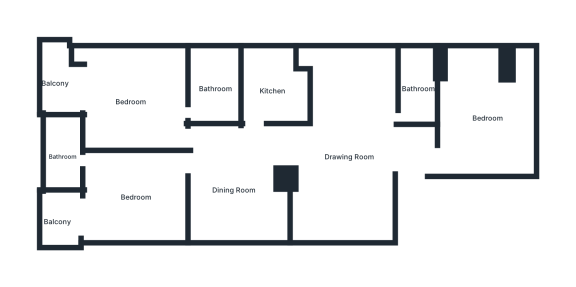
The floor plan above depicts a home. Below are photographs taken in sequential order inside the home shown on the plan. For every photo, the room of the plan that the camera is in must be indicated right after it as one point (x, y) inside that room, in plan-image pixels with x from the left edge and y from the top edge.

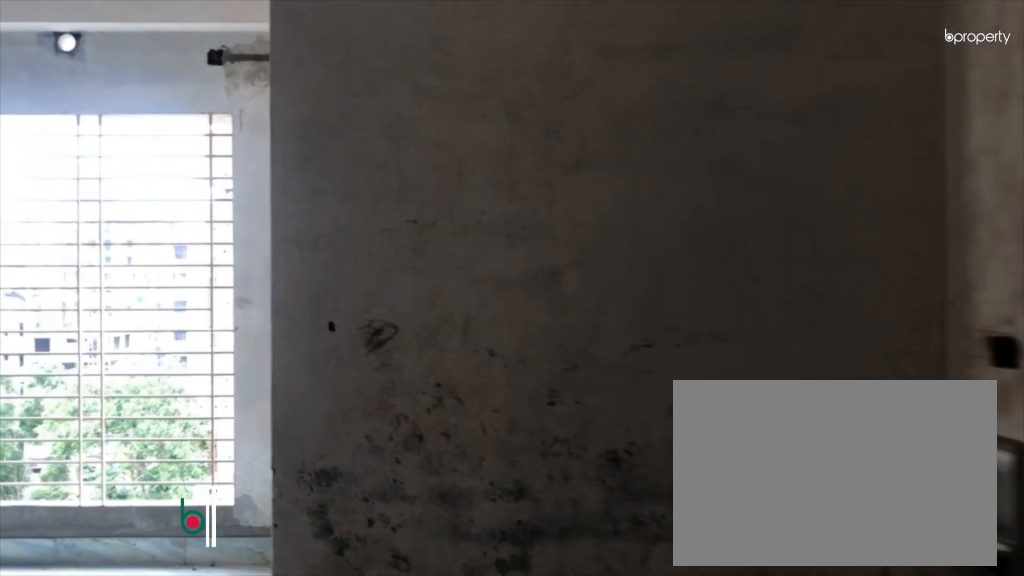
(349, 156)
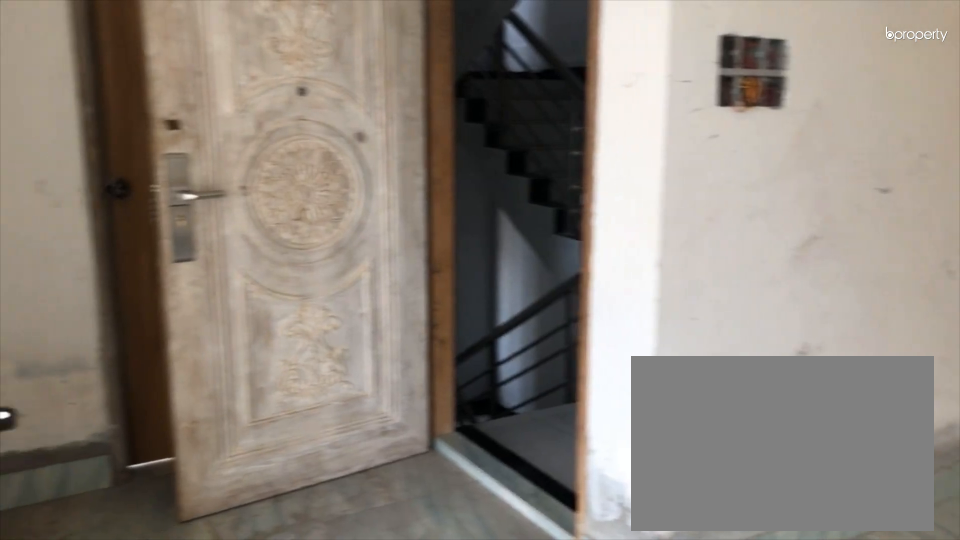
(348, 156)
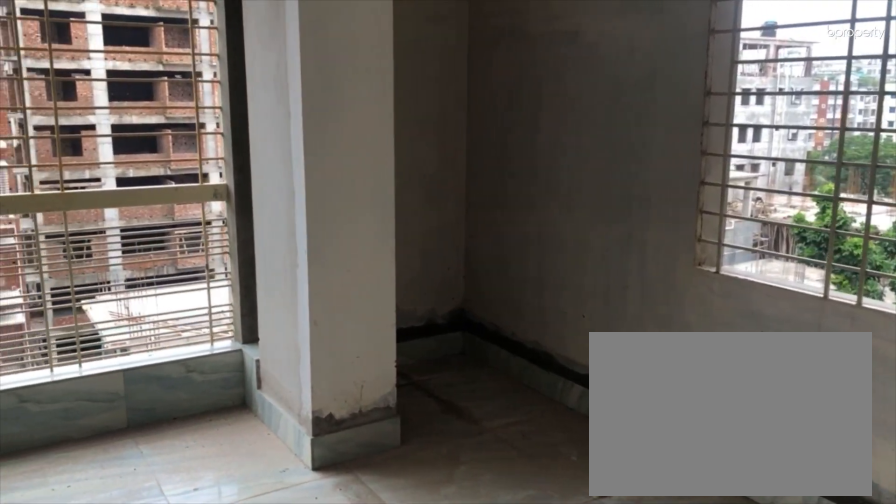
(488, 118)
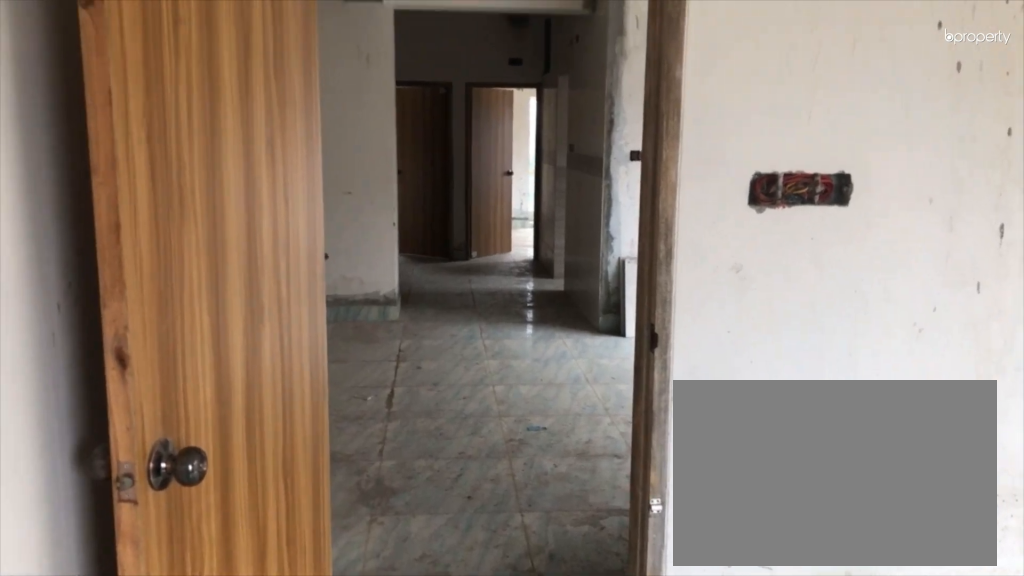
(488, 118)
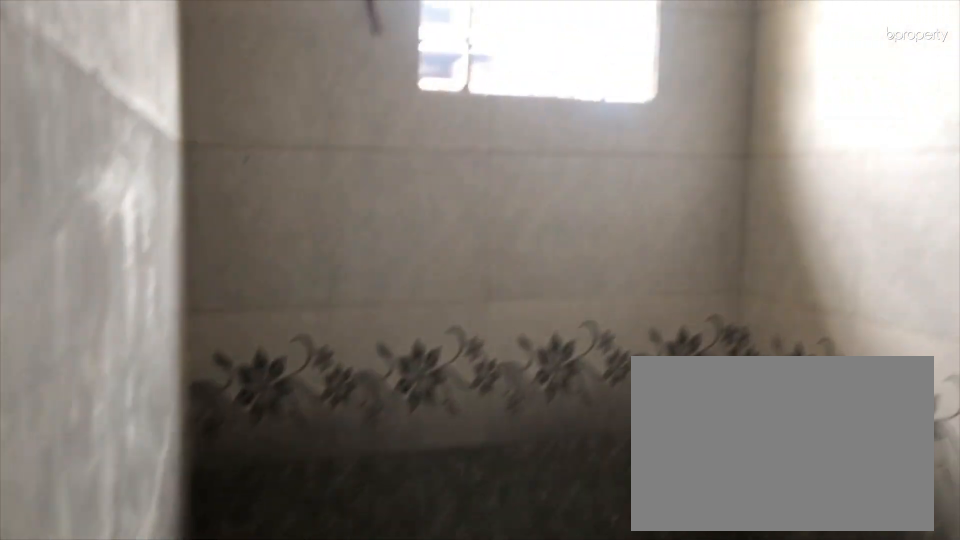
(419, 88)
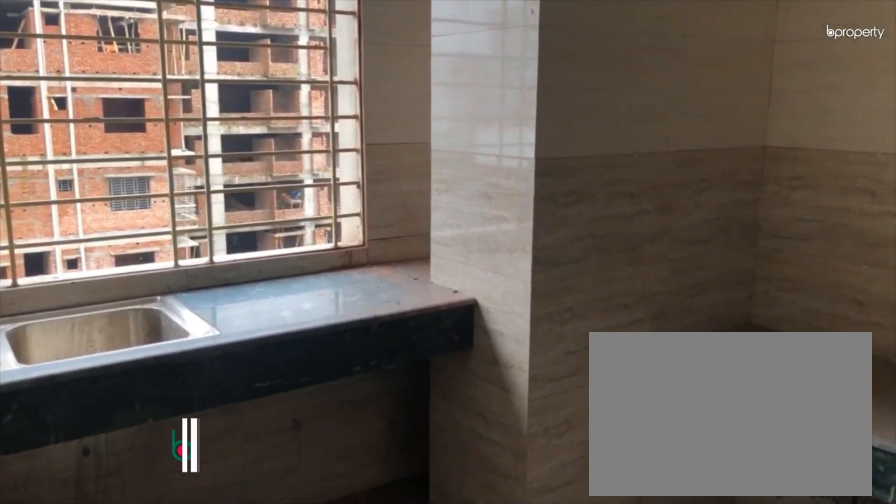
(273, 90)
